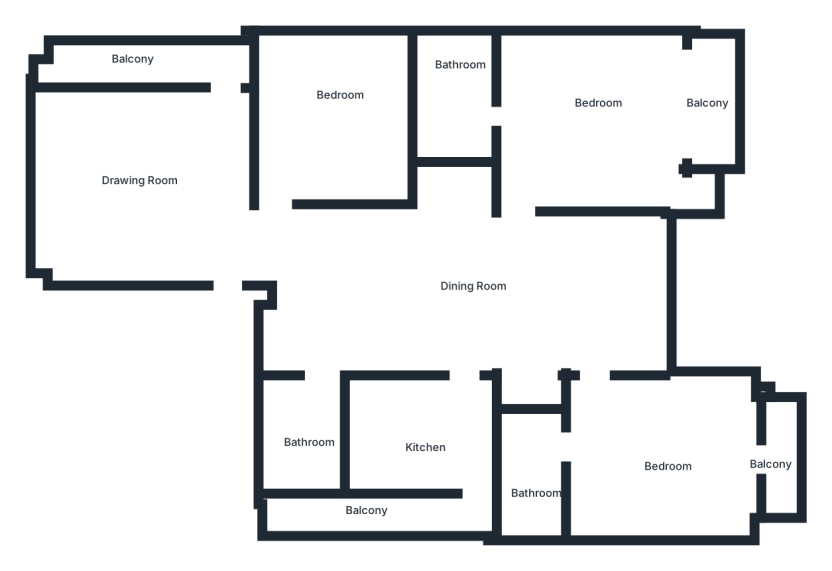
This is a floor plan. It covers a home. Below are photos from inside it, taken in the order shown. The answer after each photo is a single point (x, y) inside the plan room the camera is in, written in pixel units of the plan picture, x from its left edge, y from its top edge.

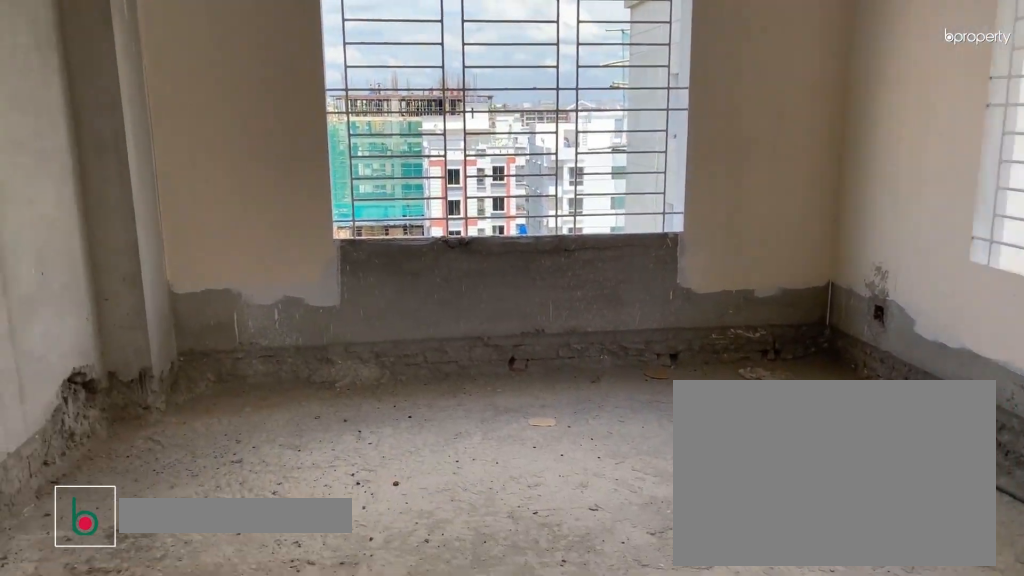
(173, 174)
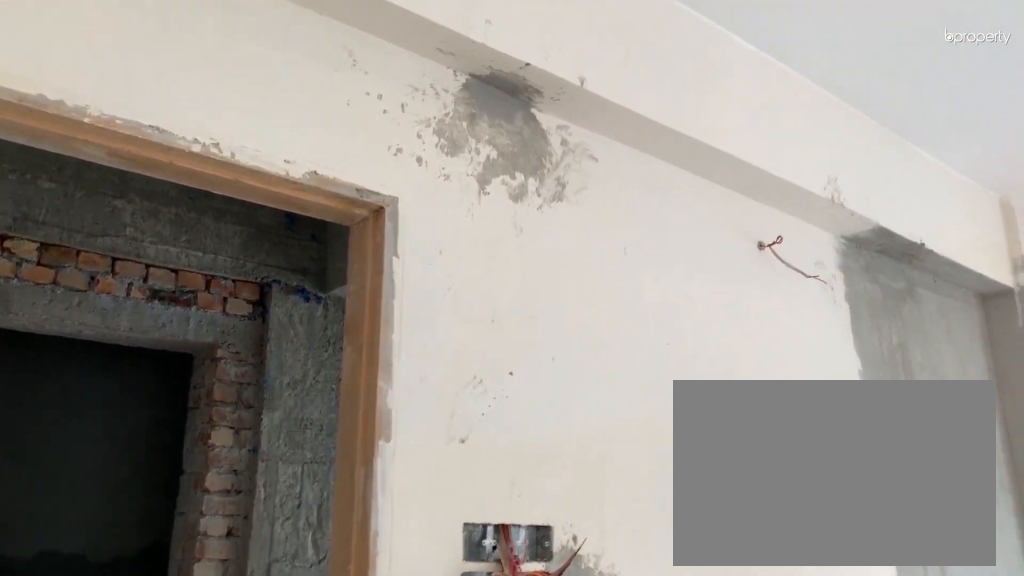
(173, 174)
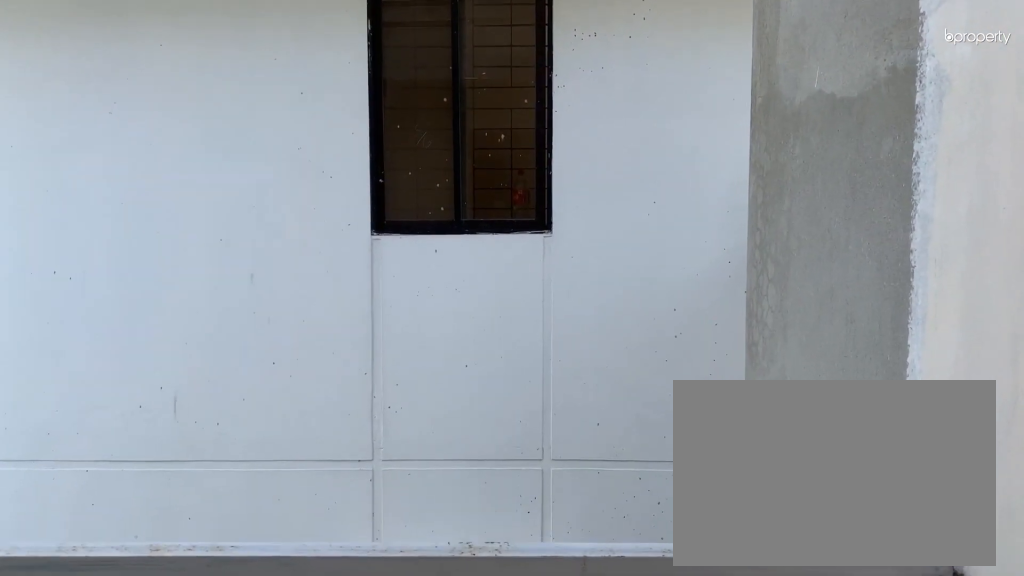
(171, 62)
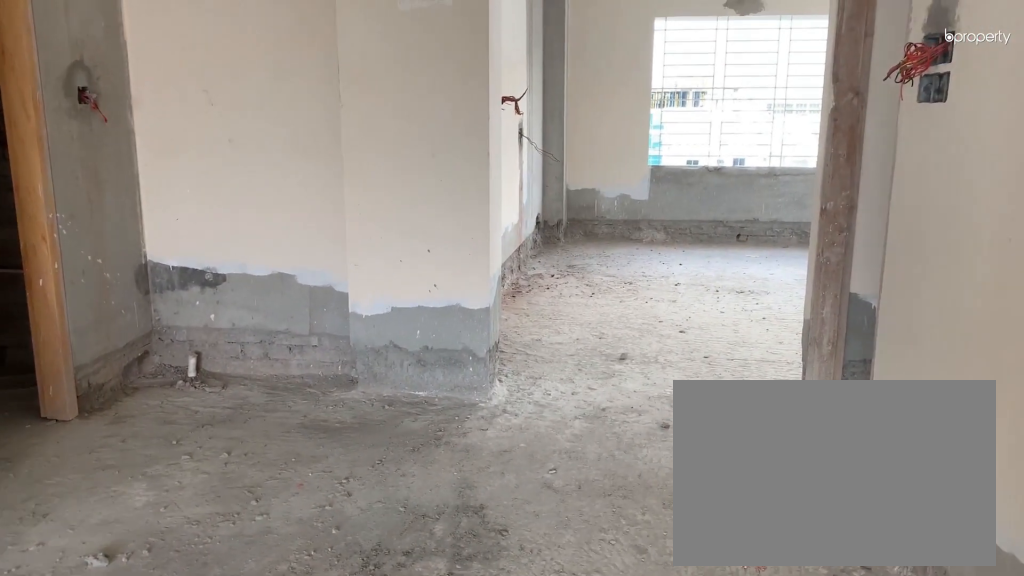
(401, 302)
